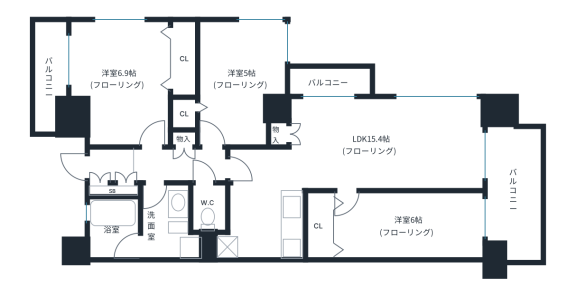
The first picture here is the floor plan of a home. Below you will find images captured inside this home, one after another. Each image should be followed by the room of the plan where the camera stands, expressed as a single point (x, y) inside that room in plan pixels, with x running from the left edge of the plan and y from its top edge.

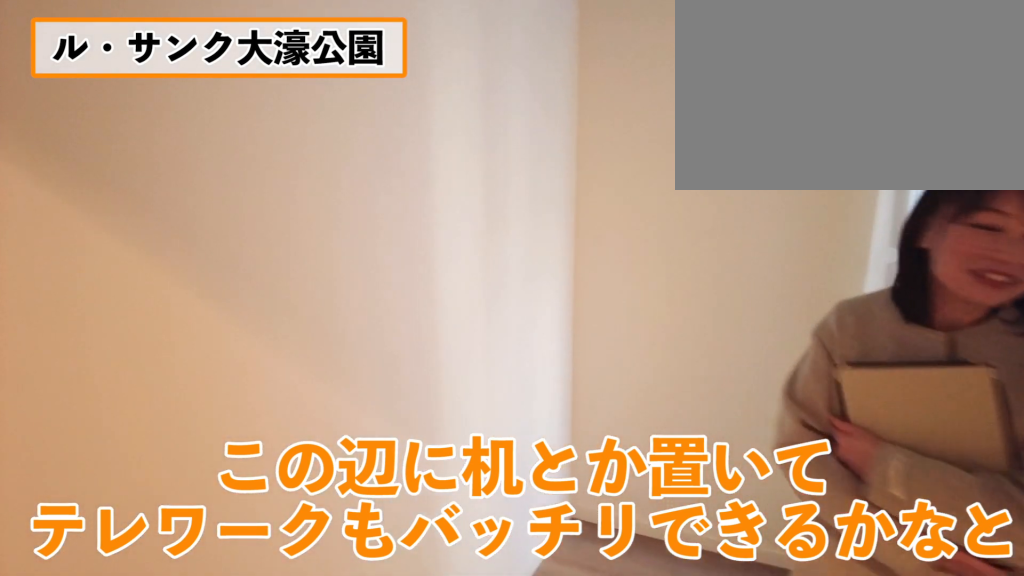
(240, 80)
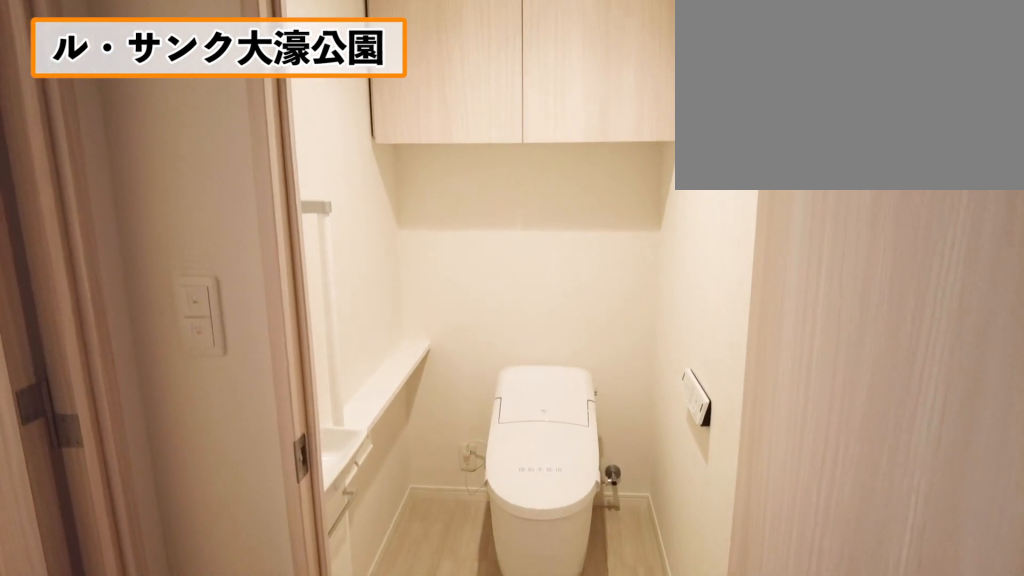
(210, 212)
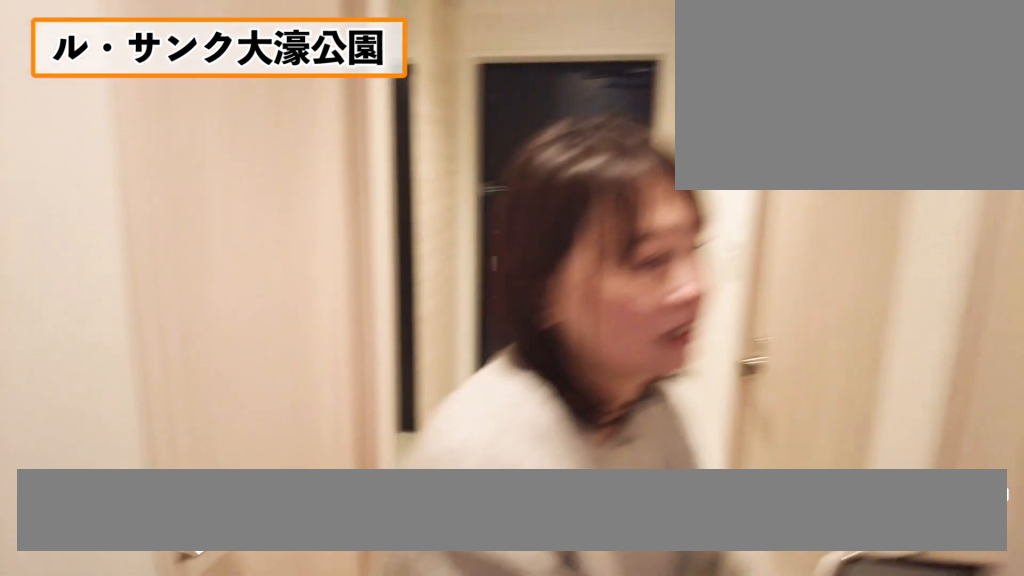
(183, 161)
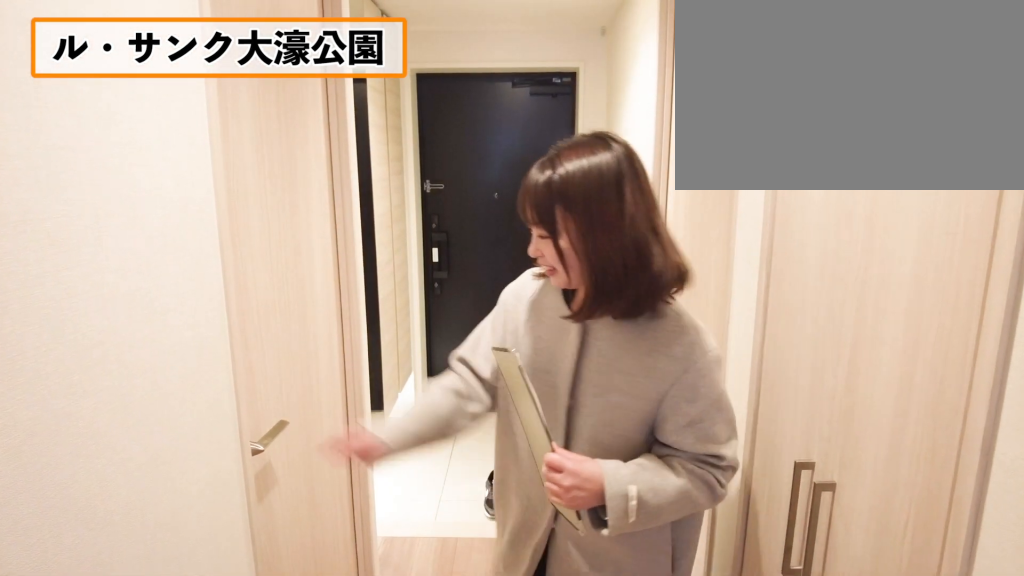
(183, 161)
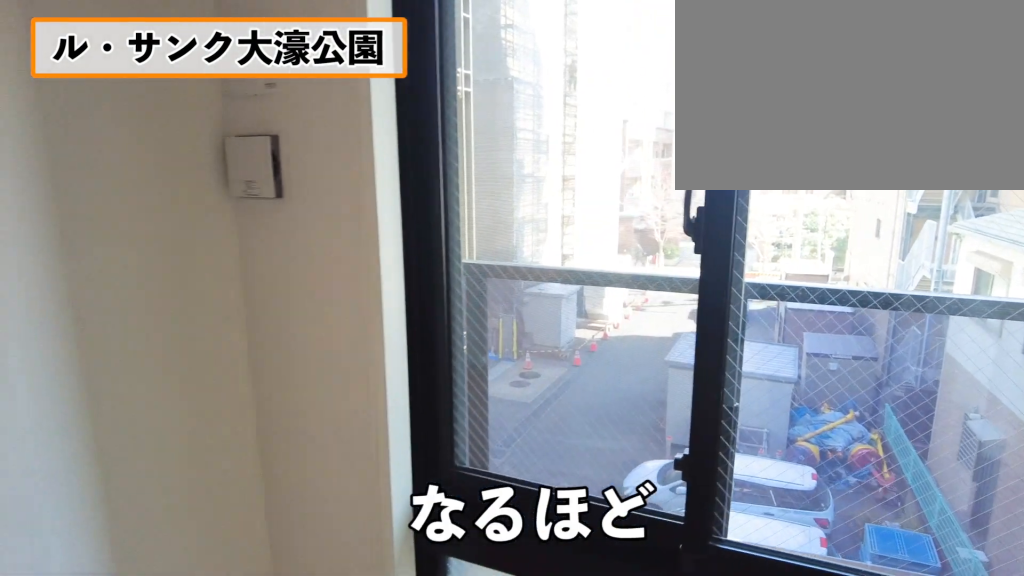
(119, 77)
